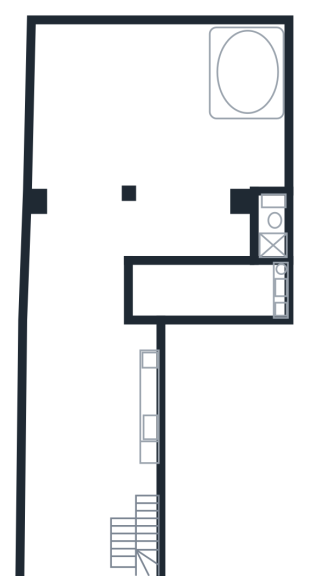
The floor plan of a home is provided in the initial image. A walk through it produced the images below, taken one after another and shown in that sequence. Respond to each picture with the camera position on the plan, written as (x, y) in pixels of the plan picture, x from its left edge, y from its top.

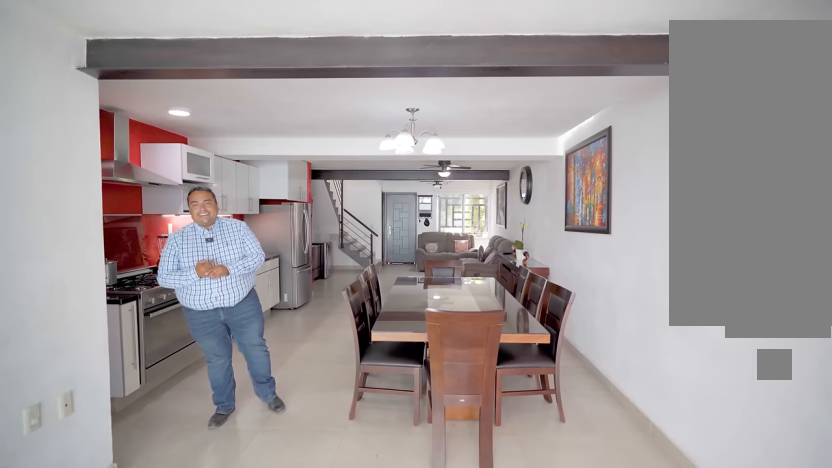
(113, 350)
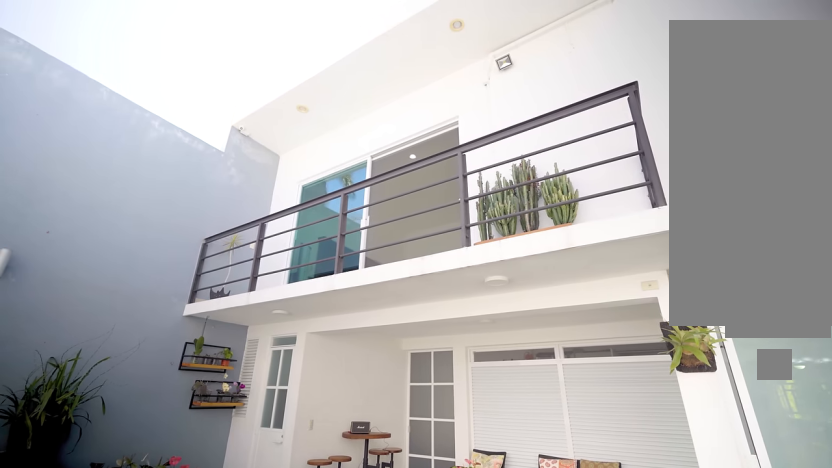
(135, 105)
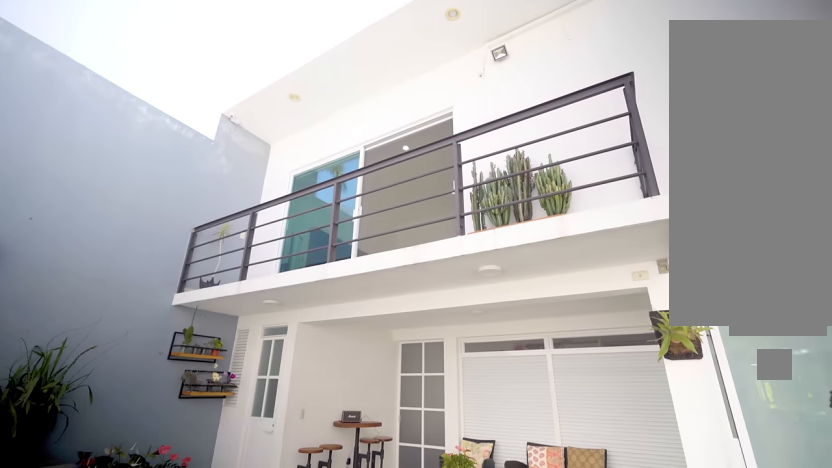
(134, 105)
